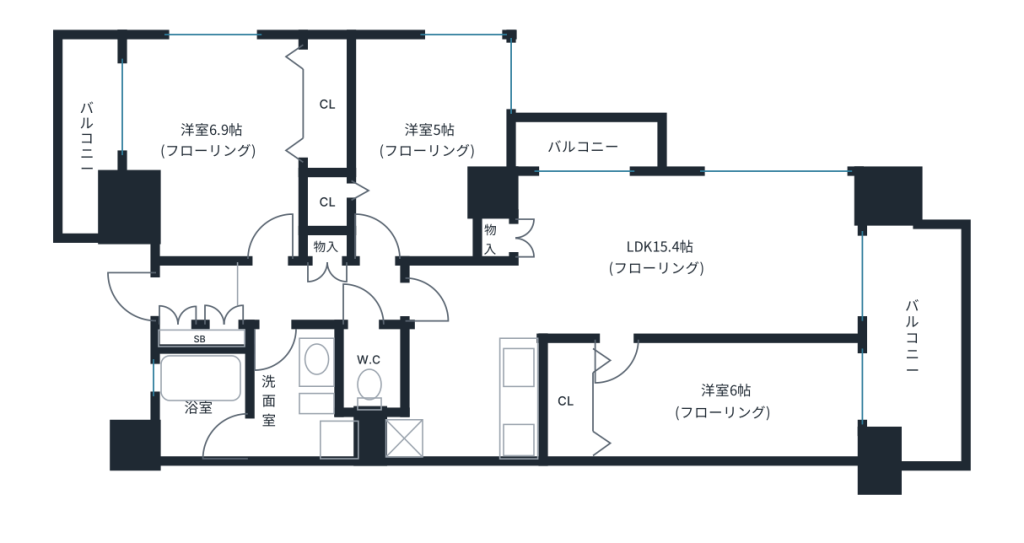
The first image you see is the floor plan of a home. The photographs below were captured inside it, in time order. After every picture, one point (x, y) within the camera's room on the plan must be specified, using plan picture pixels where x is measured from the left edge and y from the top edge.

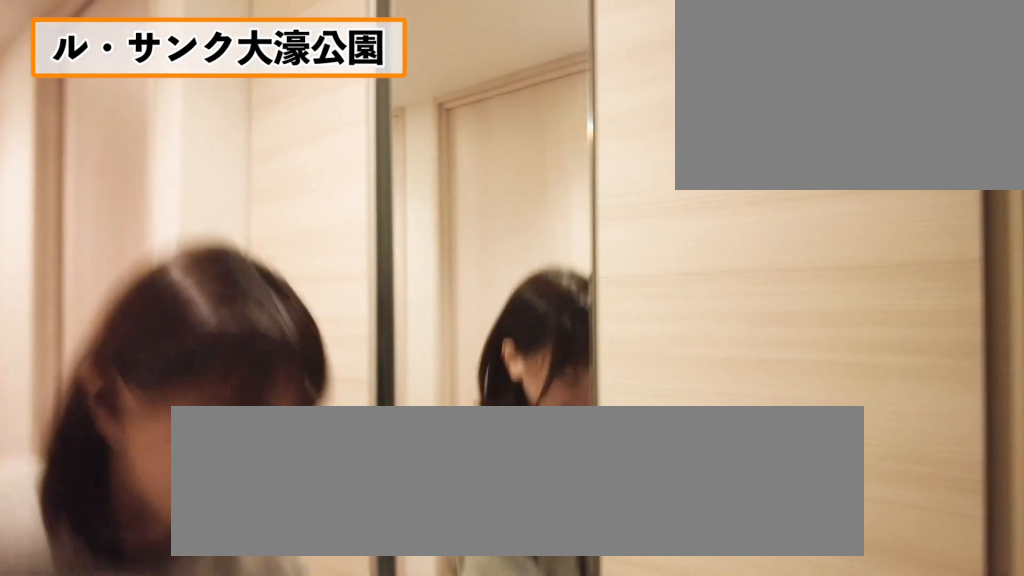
(186, 298)
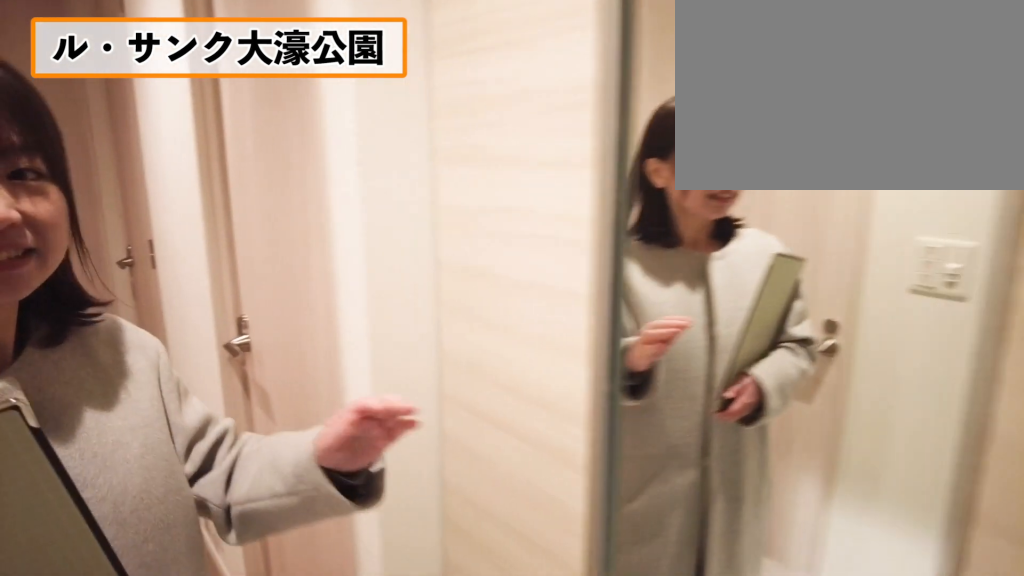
(185, 298)
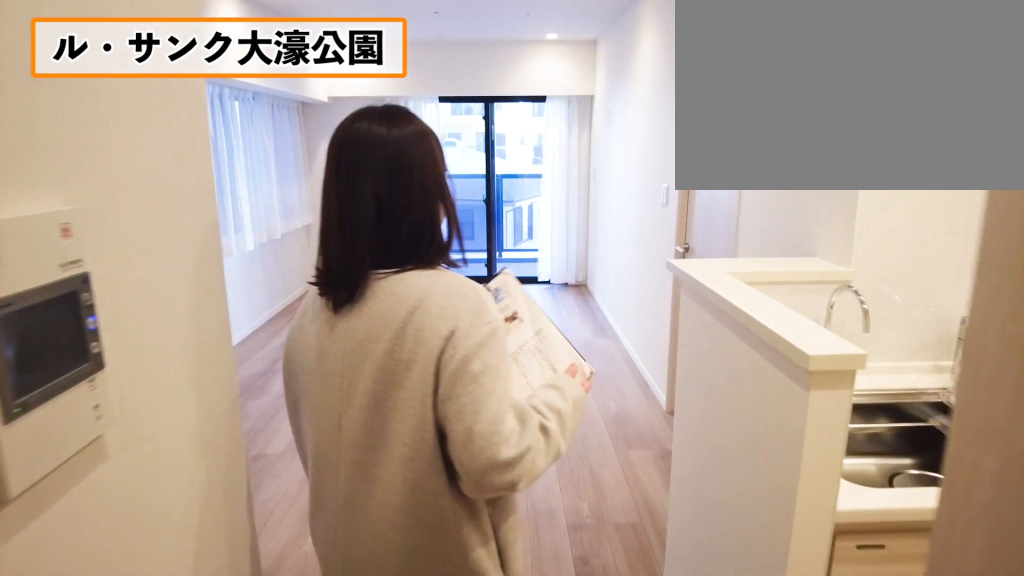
(673, 268)
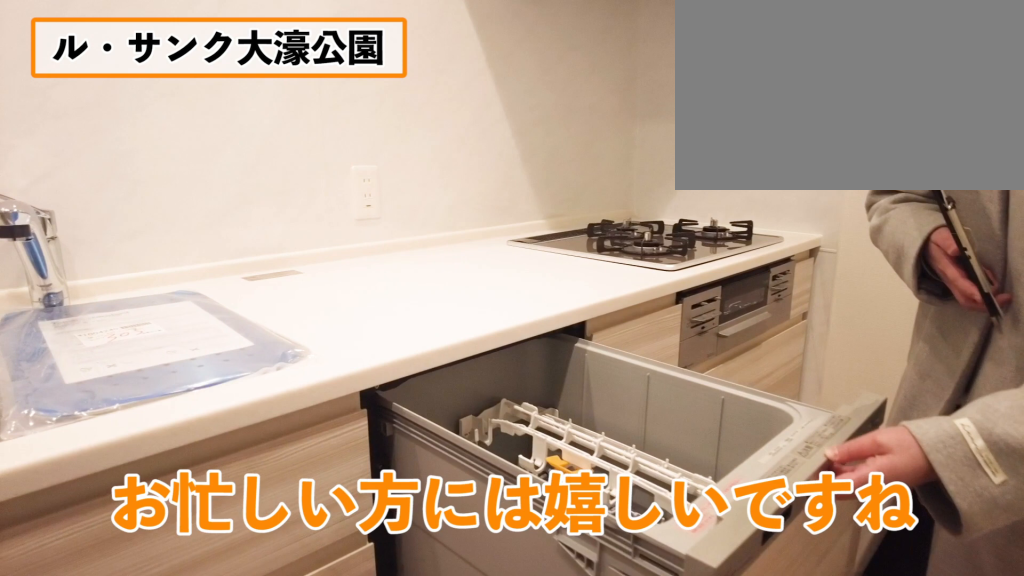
(466, 408)
